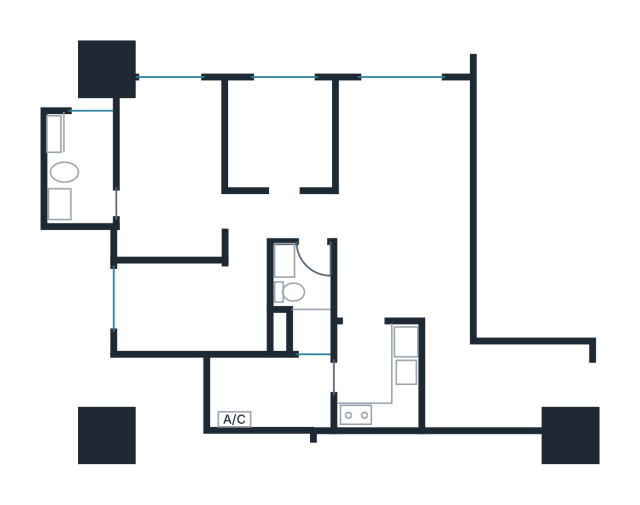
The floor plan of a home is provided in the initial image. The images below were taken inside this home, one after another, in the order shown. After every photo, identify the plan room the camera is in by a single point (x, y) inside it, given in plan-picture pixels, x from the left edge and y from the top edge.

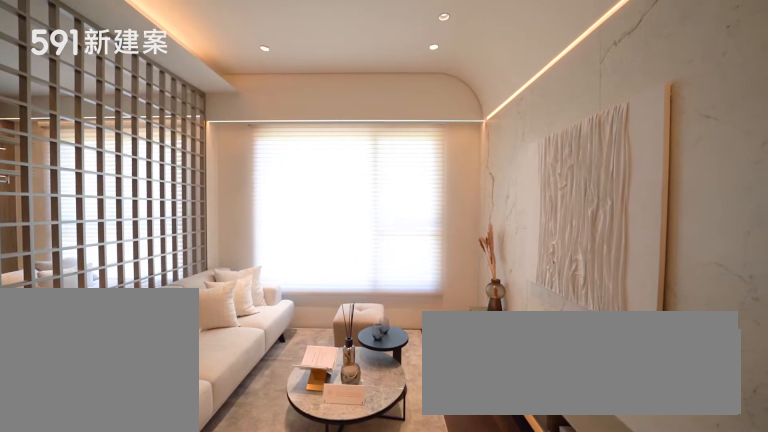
(402, 136)
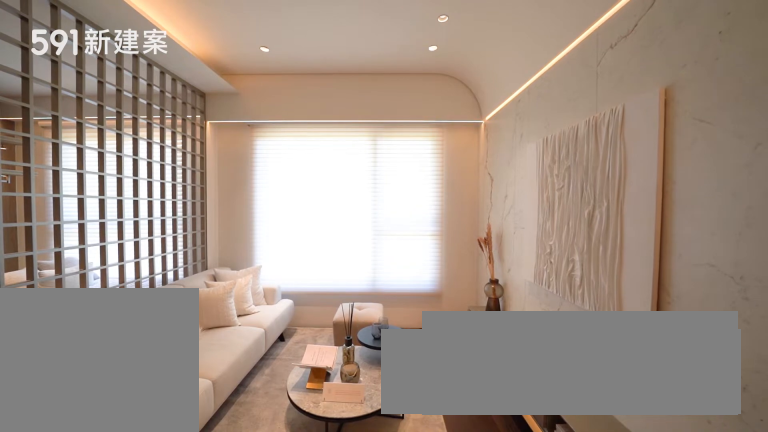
(402, 136)
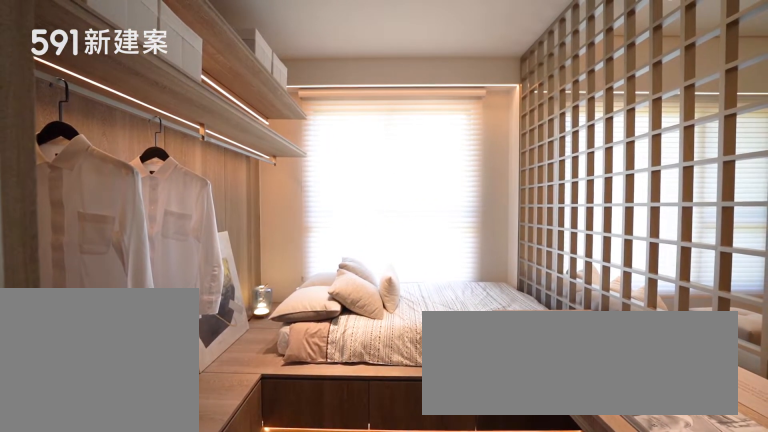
(277, 131)
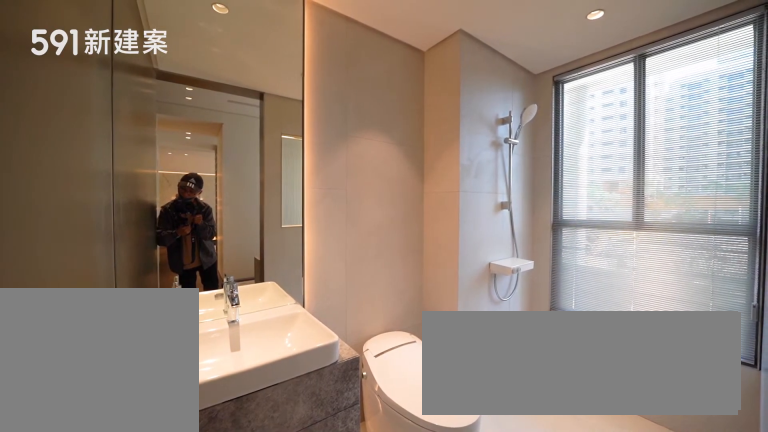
(79, 168)
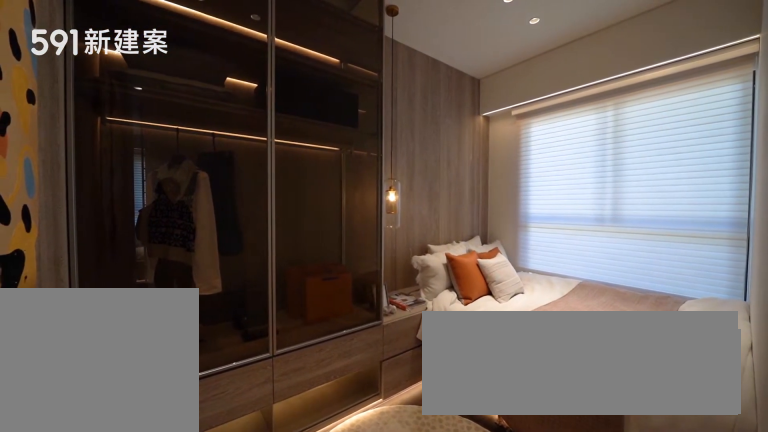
(193, 304)
